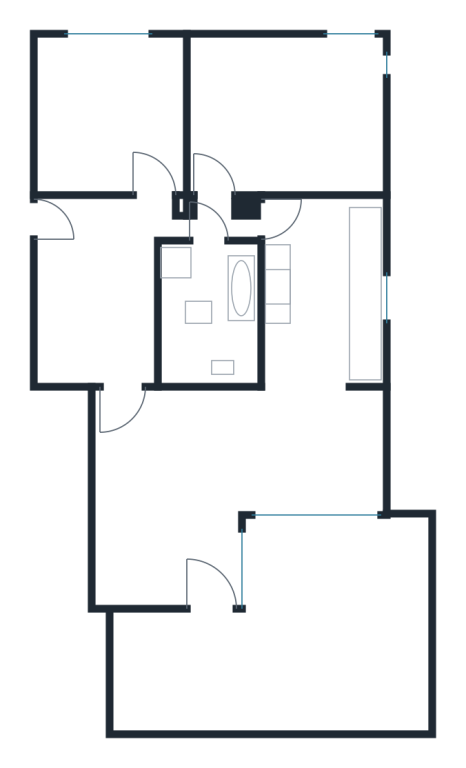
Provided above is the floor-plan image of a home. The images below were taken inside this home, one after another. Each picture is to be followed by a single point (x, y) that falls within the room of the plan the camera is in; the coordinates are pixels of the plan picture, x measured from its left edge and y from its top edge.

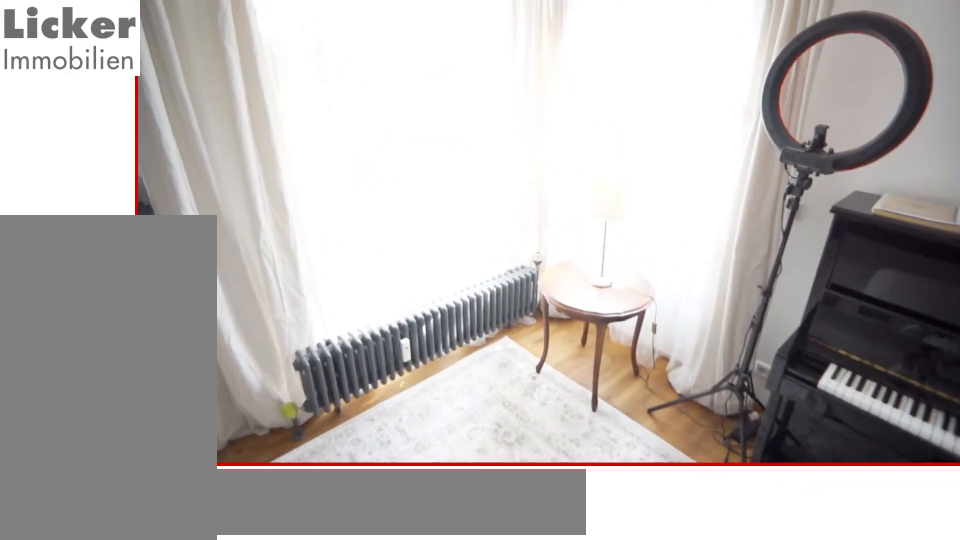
(232, 501)
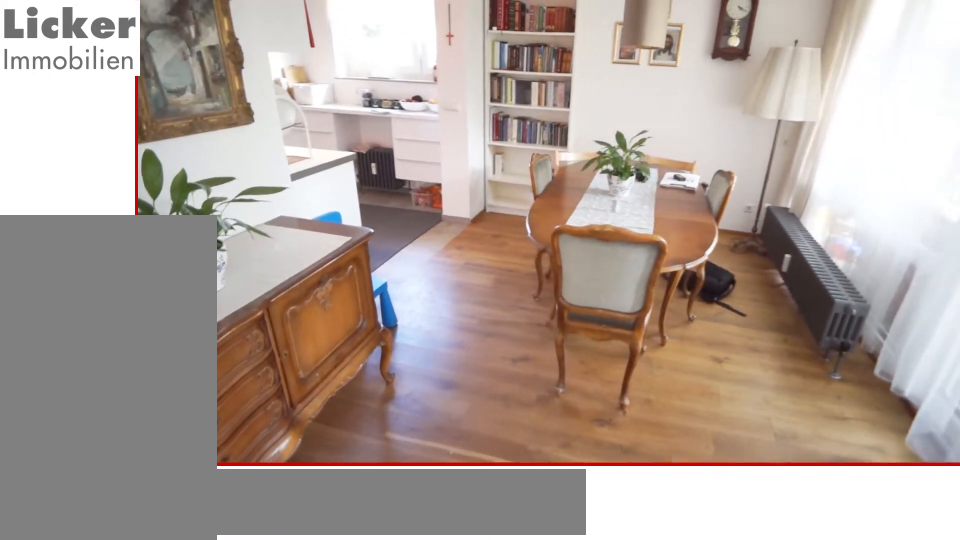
(232, 501)
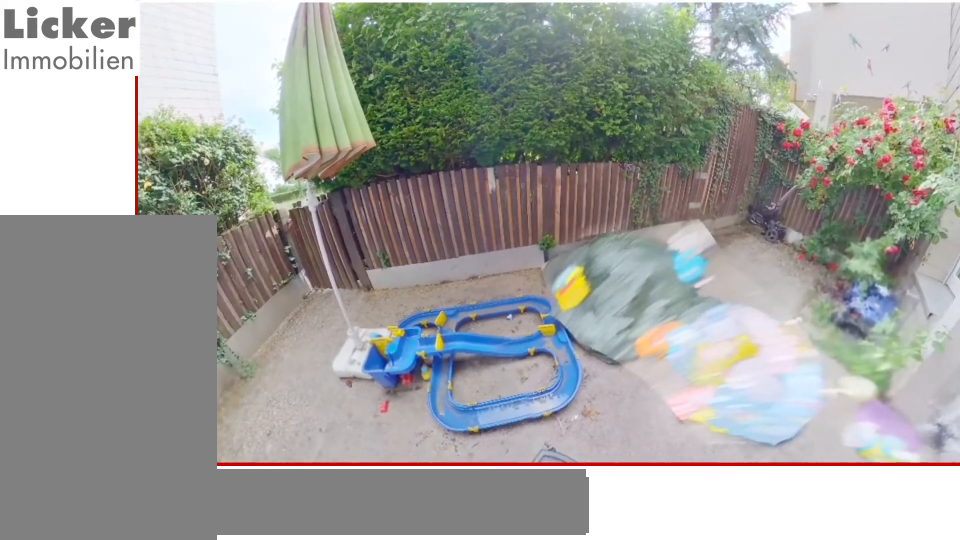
(261, 626)
